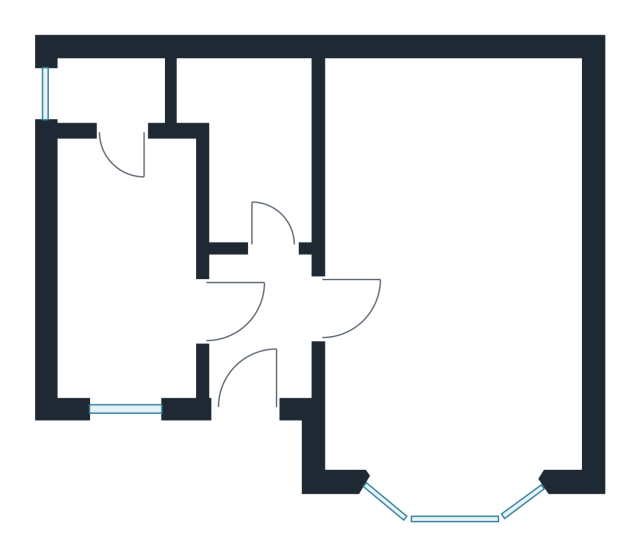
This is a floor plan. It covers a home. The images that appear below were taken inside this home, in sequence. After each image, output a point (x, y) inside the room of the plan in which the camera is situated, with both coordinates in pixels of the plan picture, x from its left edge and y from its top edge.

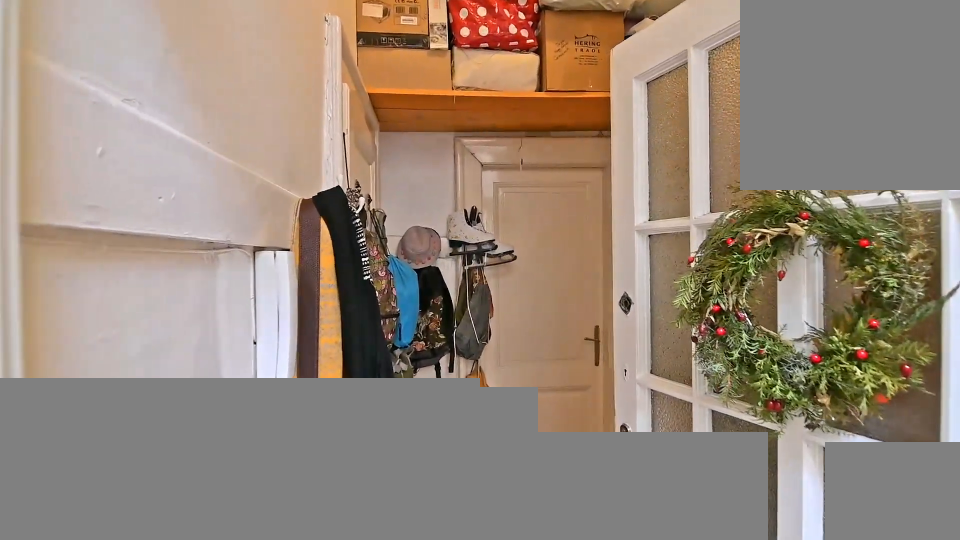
(264, 330)
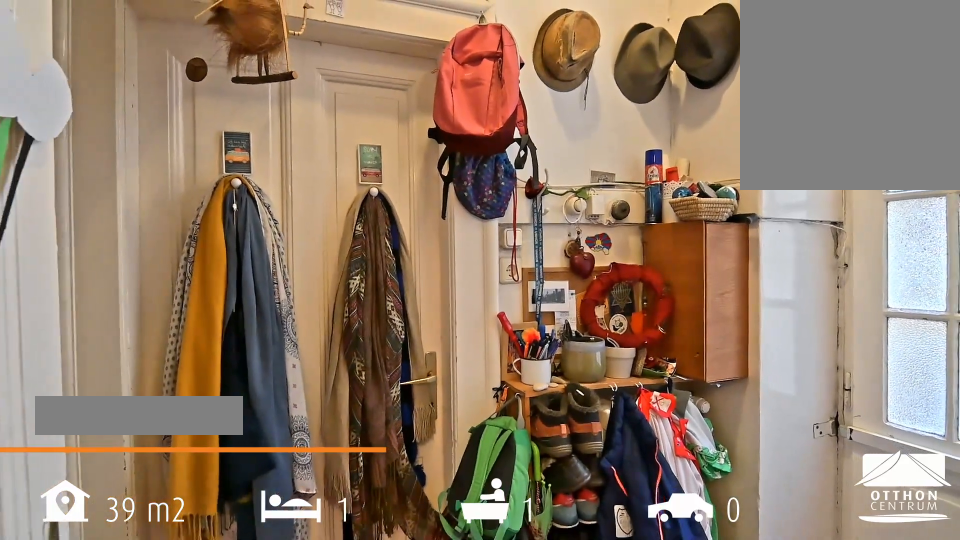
(264, 331)
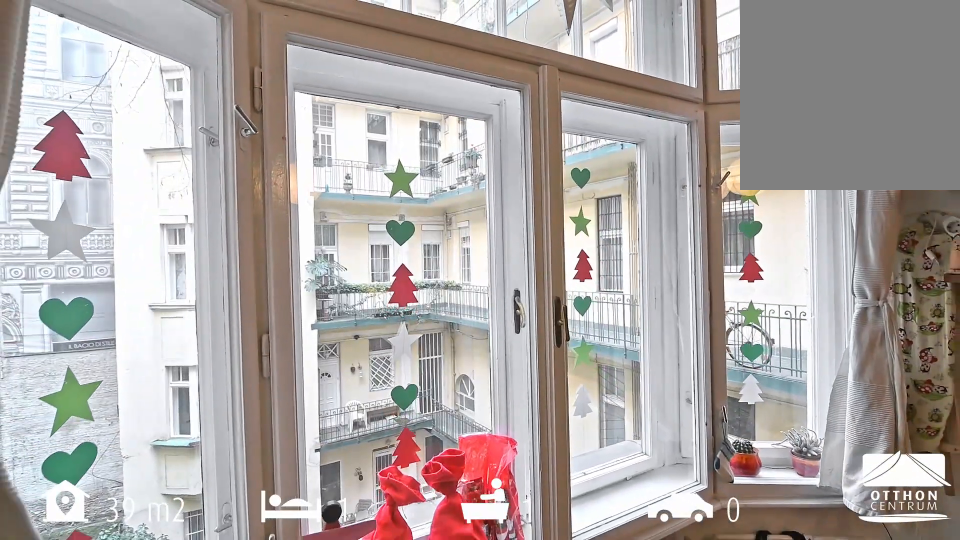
(453, 263)
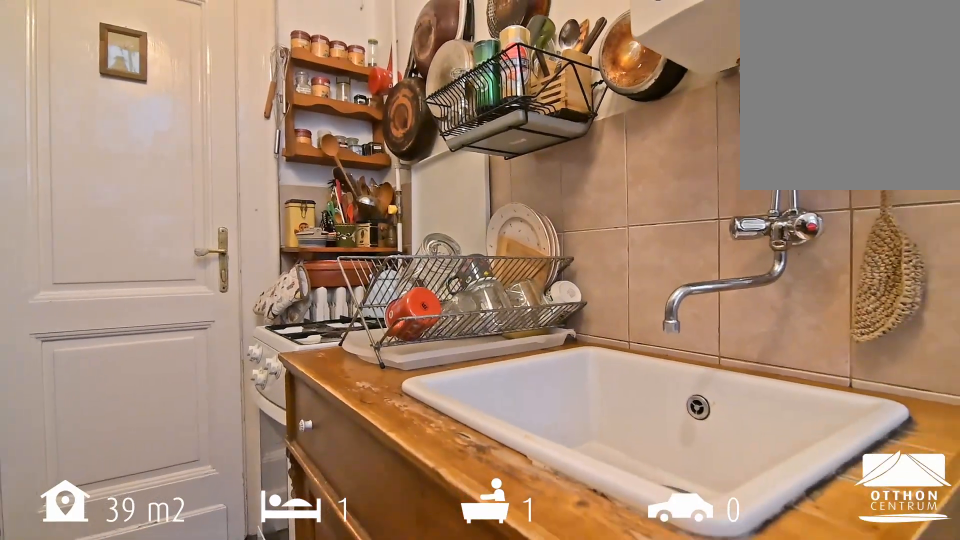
(124, 281)
